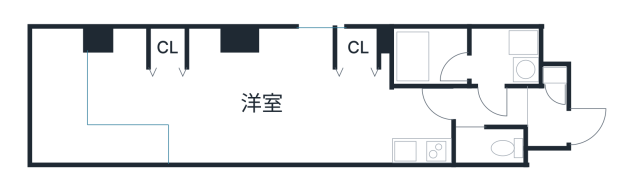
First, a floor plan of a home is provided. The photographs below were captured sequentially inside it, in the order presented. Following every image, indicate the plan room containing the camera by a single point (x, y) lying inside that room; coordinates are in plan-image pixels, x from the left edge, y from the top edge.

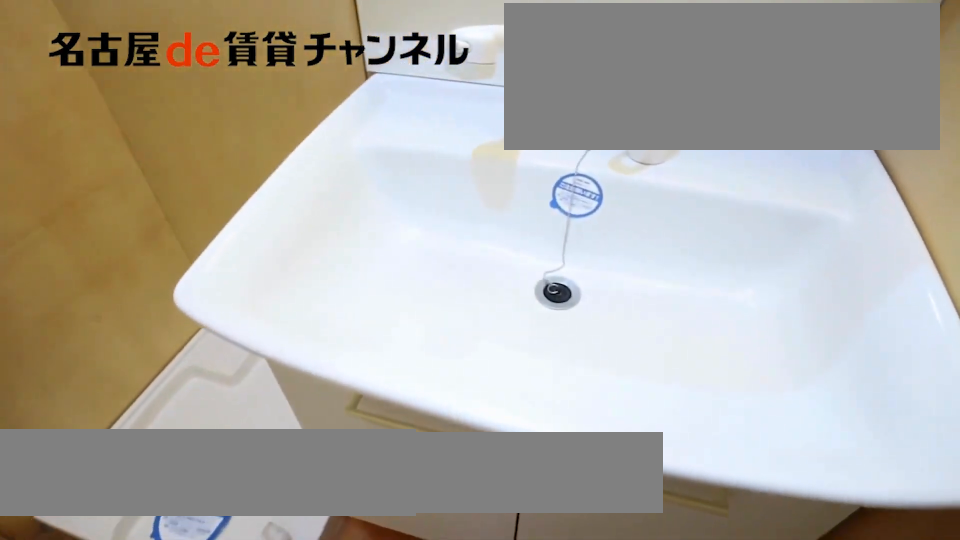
(505, 57)
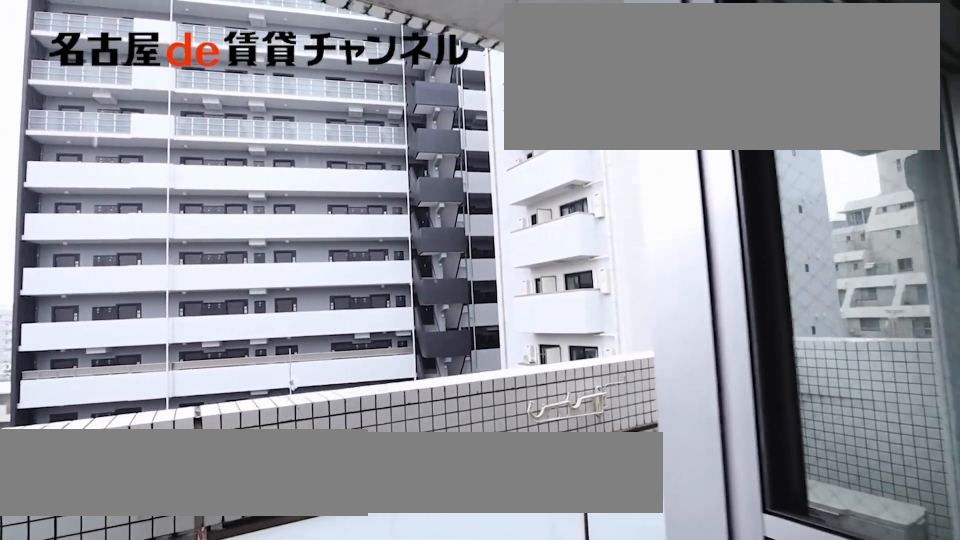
(84, 112)
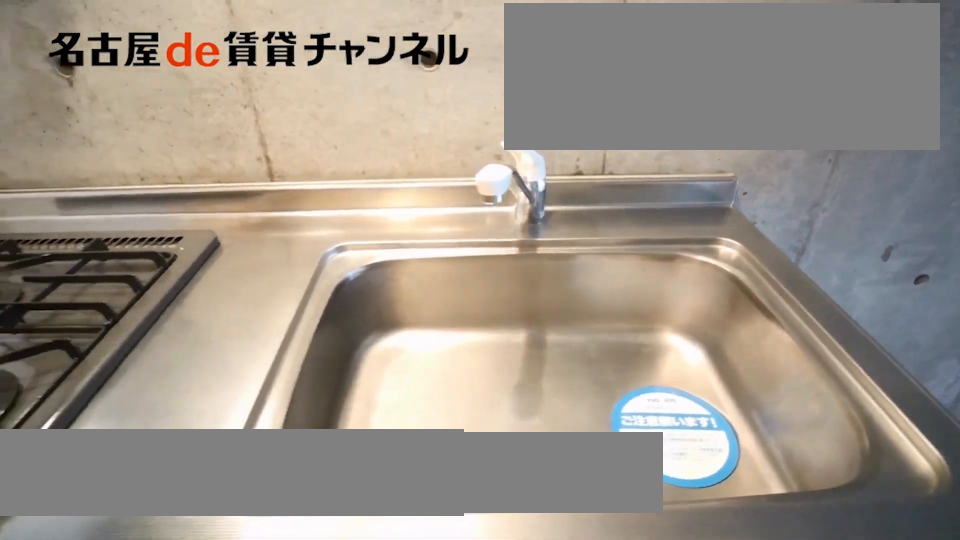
(423, 148)
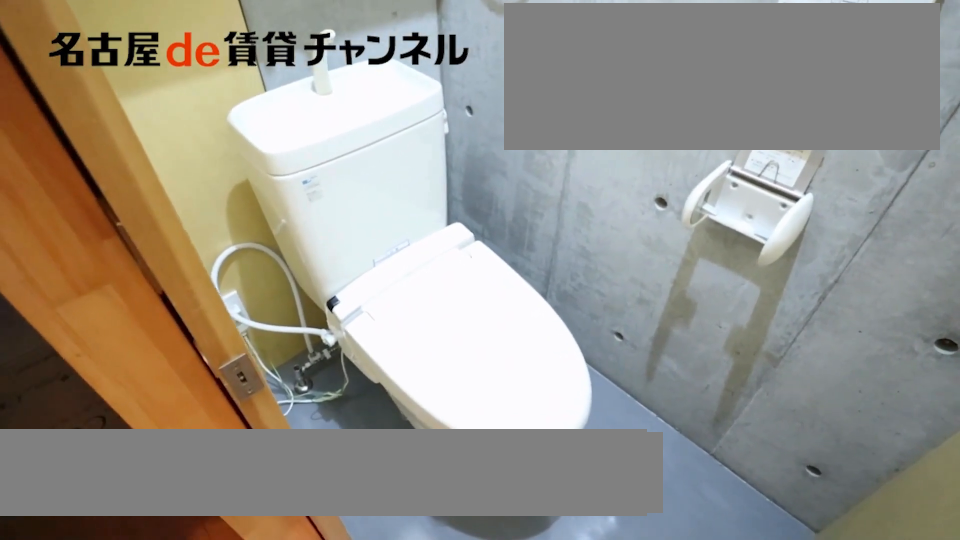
(490, 146)
